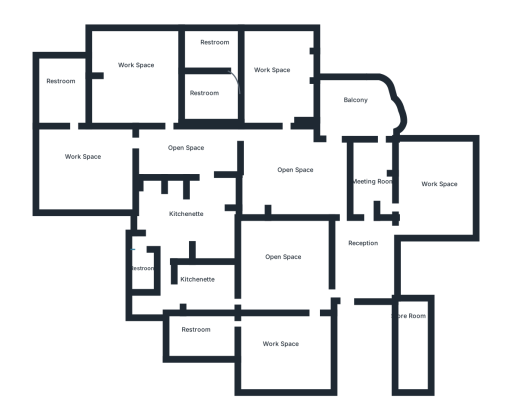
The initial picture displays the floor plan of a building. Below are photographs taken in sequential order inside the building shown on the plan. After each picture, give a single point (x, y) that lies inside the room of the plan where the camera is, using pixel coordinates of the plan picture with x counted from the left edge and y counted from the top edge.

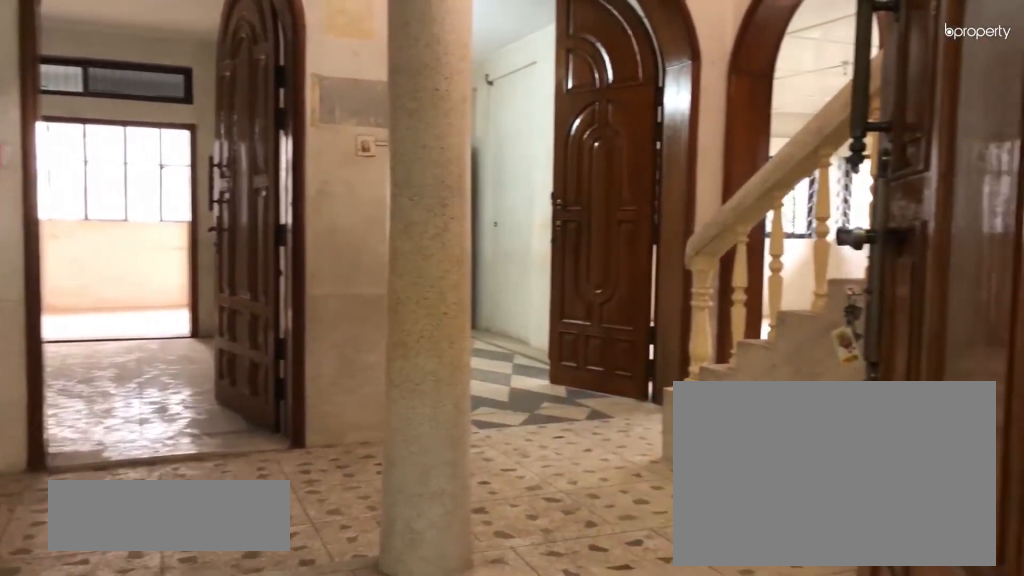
(367, 252)
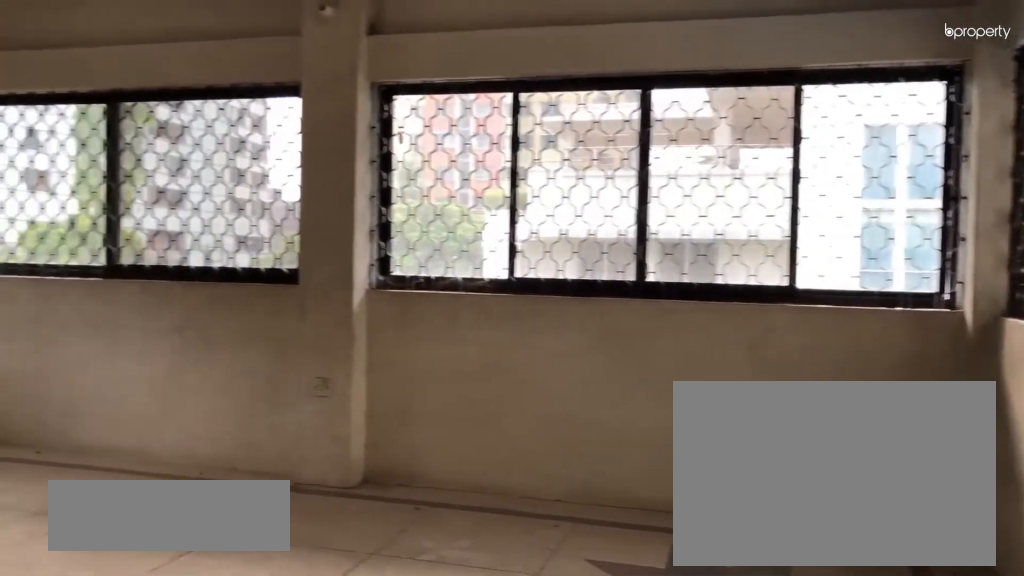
(442, 192)
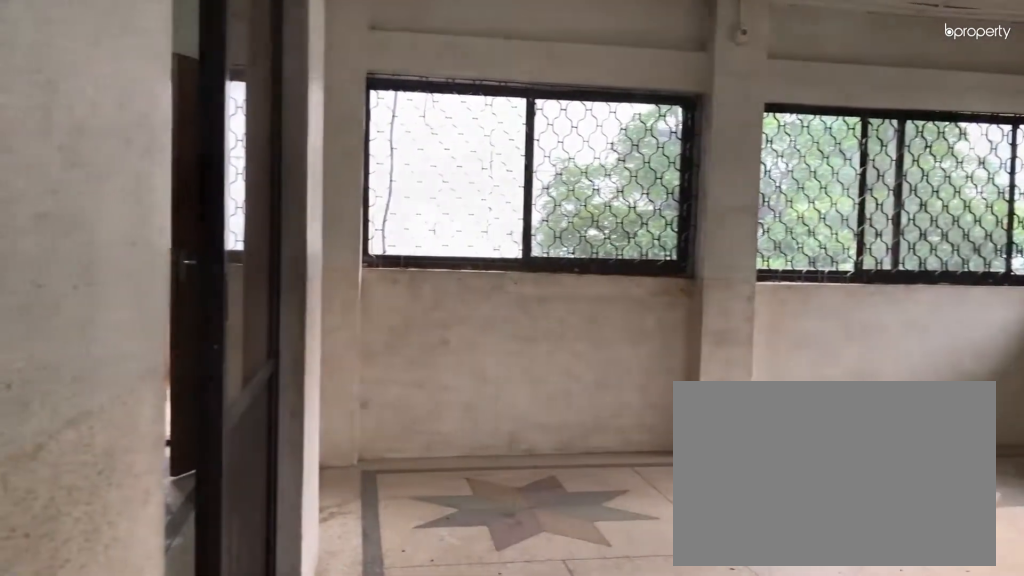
(442, 192)
